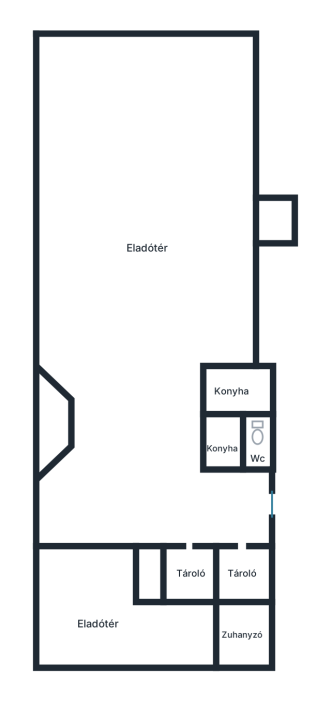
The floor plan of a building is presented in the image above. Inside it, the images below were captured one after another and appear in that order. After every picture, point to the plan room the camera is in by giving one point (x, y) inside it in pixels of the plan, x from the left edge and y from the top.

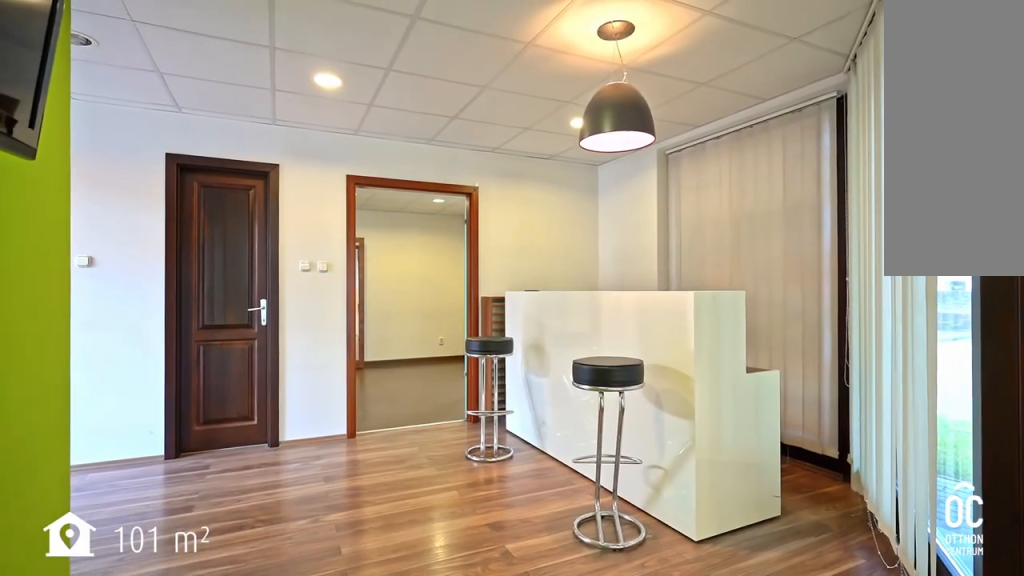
(138, 475)
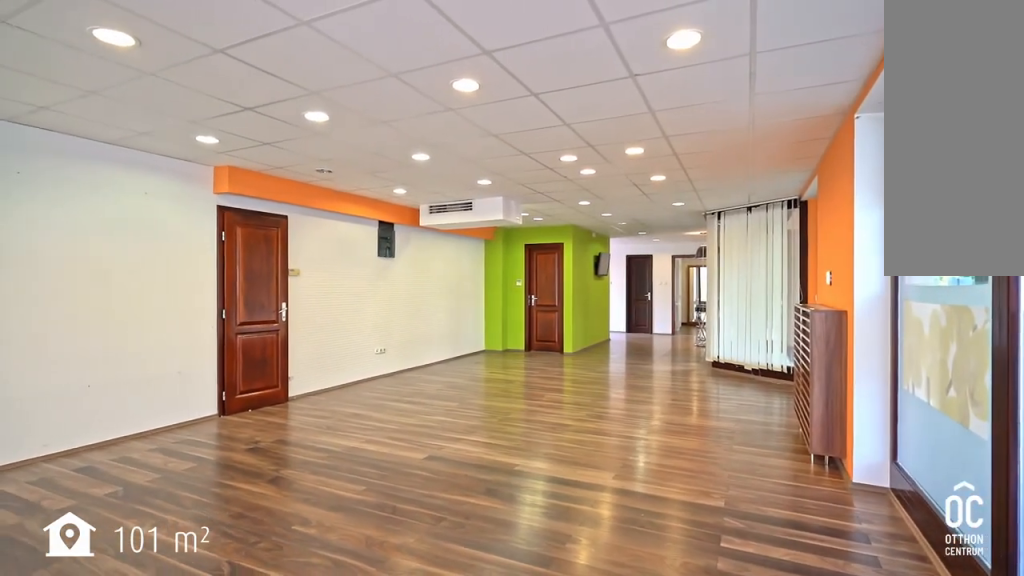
(148, 248)
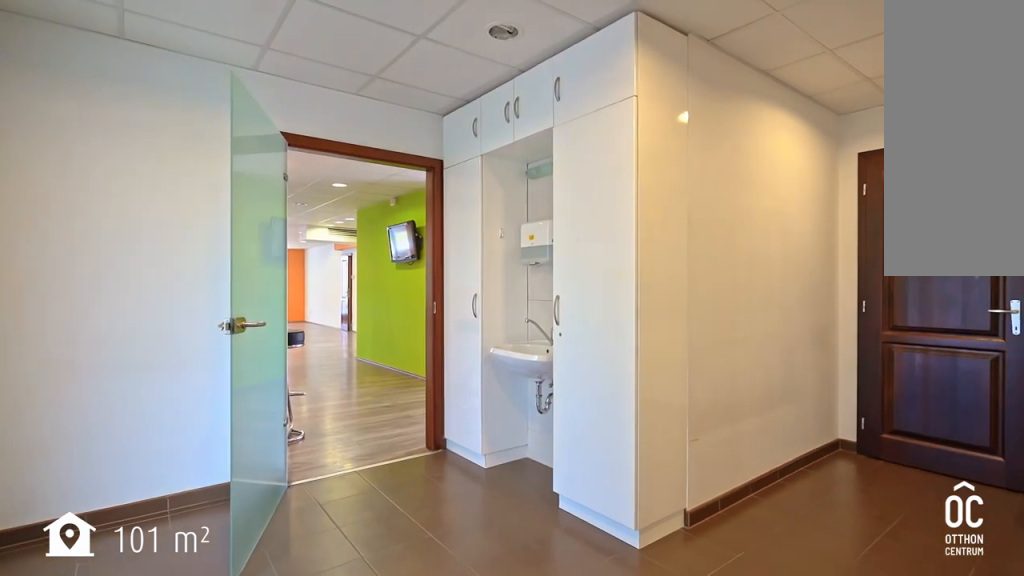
(97, 619)
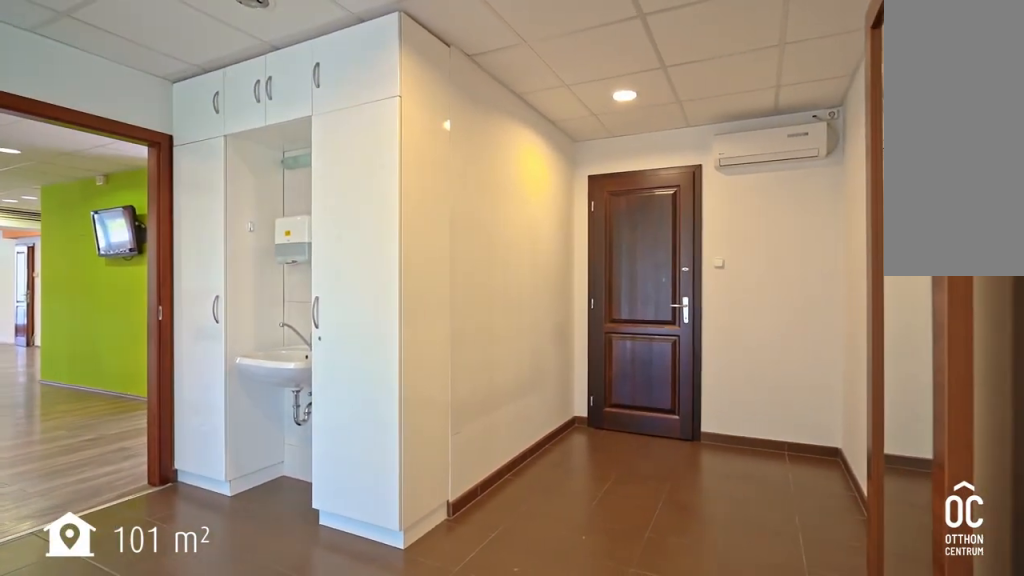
(97, 620)
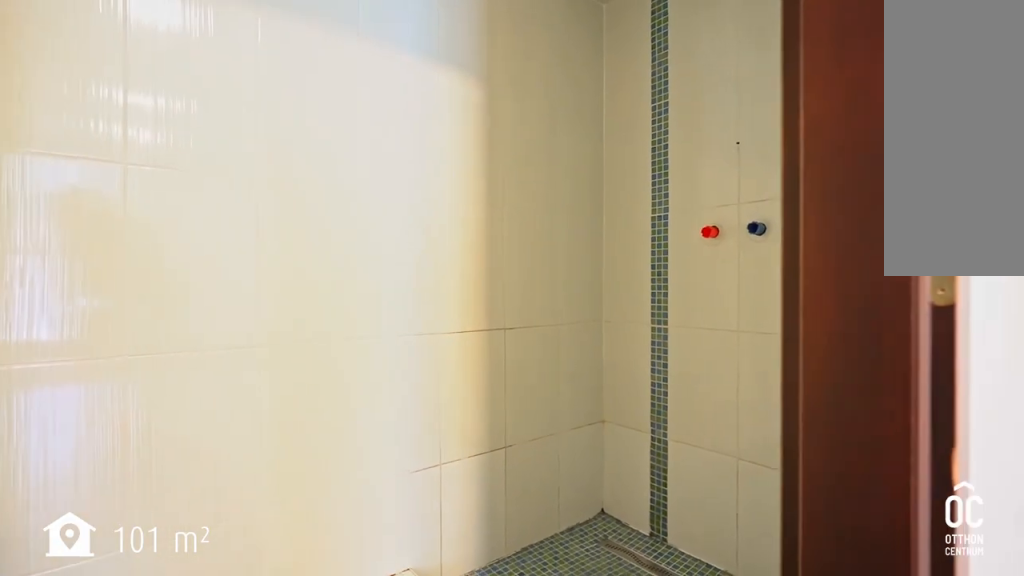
(244, 634)
